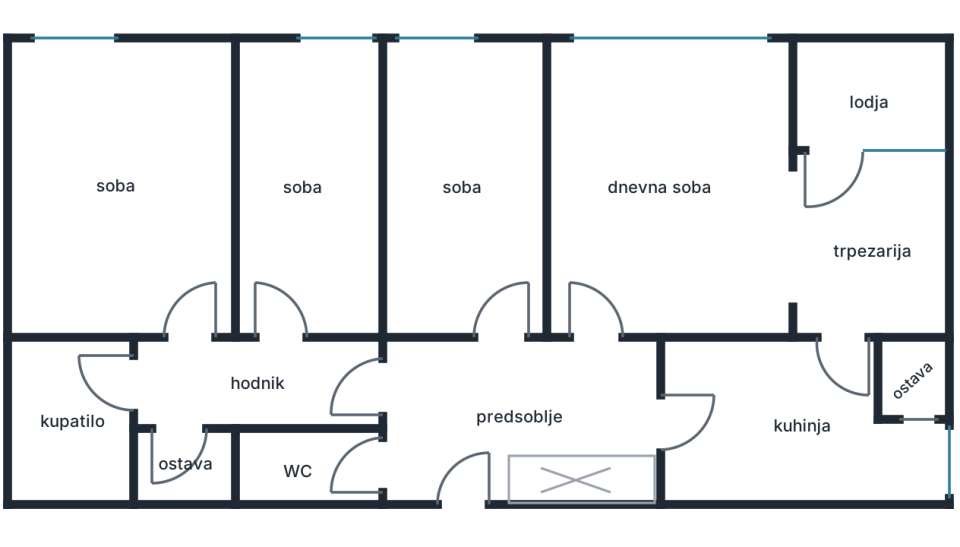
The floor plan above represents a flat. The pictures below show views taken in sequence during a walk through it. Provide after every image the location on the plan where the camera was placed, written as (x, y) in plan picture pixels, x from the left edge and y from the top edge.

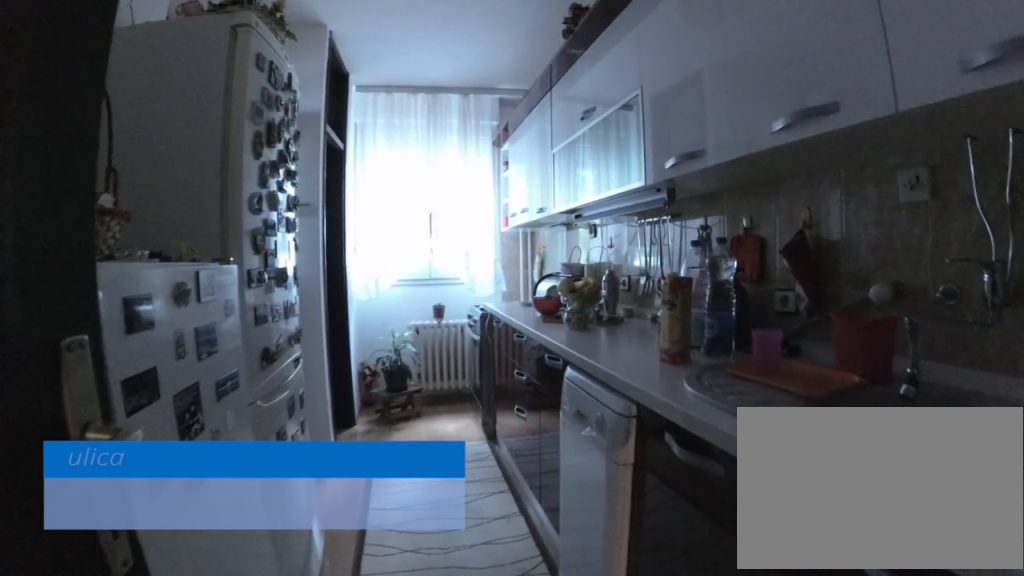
(648, 430)
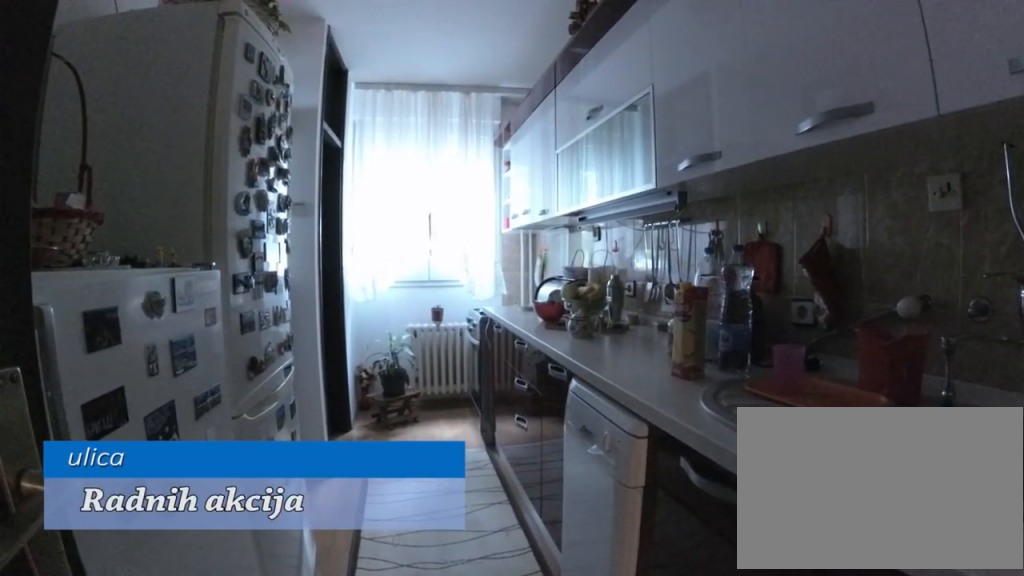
(670, 429)
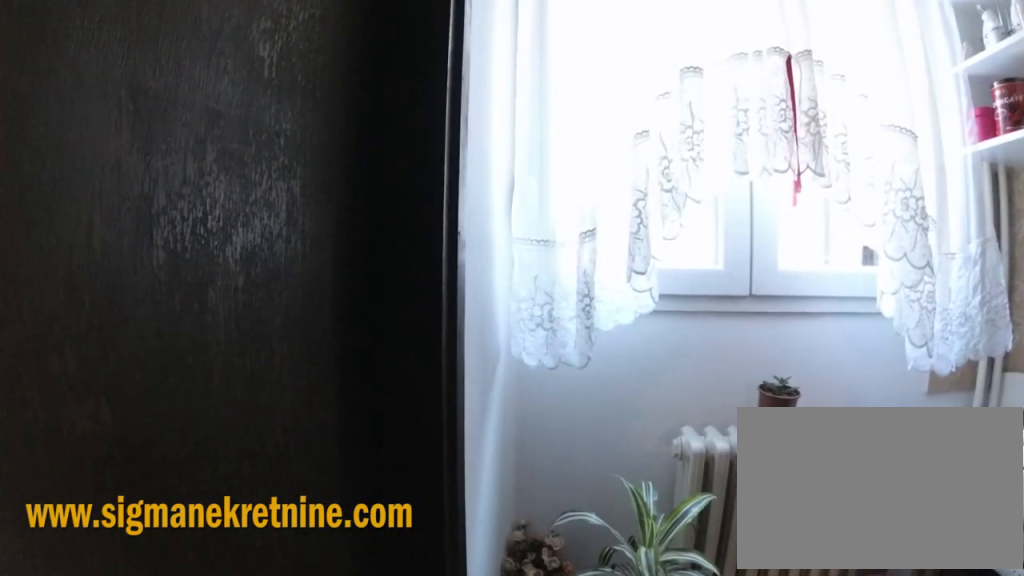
(806, 416)
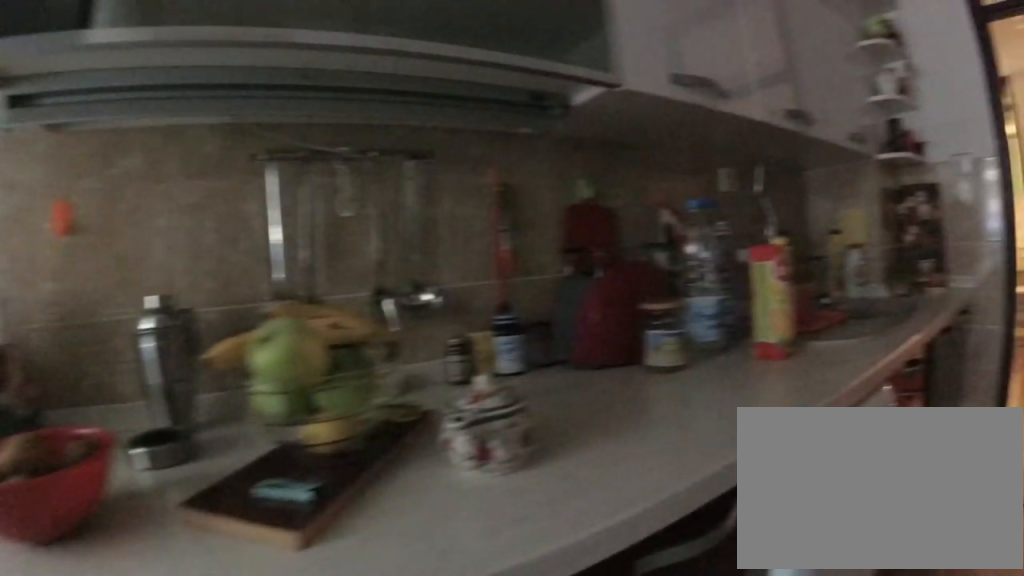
(836, 397)
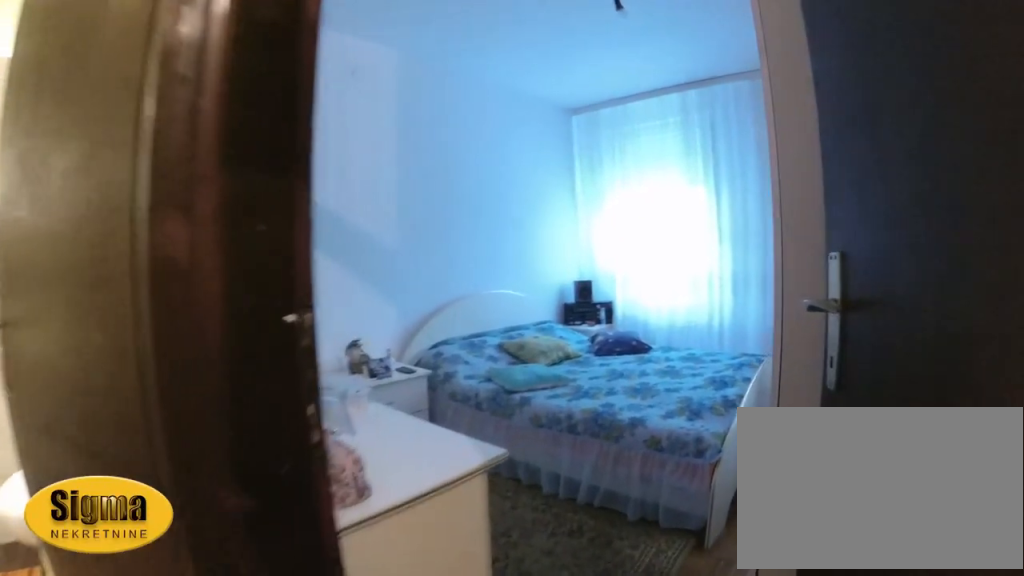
(208, 377)
